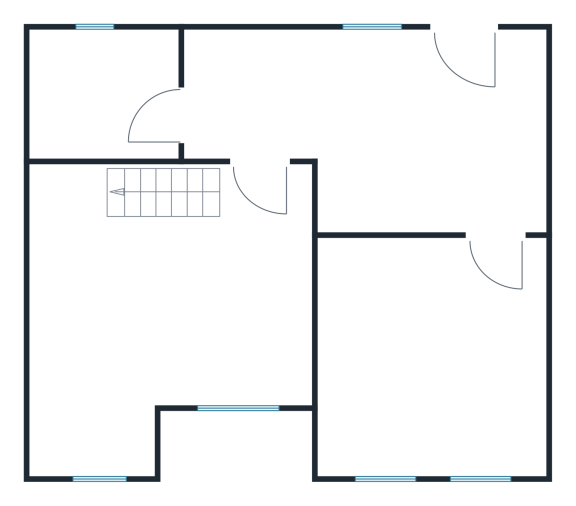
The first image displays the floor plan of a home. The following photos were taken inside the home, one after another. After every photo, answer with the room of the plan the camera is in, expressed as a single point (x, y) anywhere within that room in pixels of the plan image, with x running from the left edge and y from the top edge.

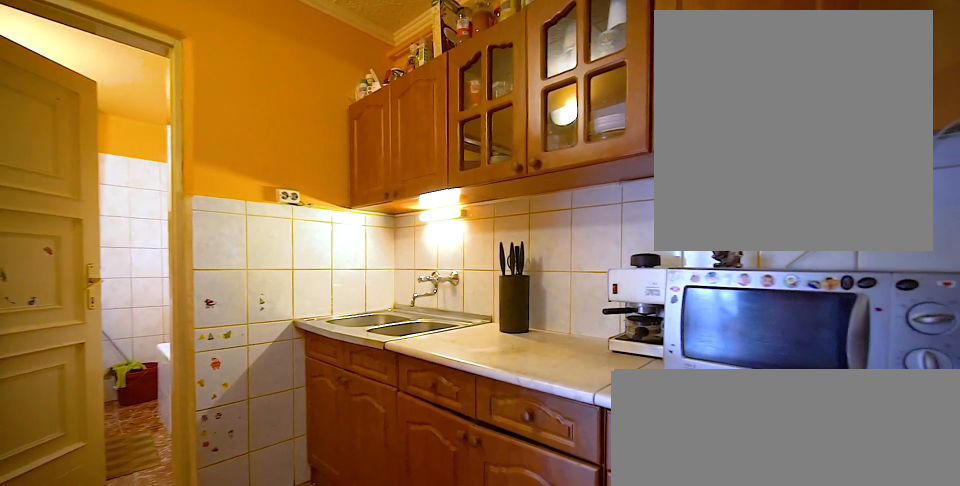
(392, 130)
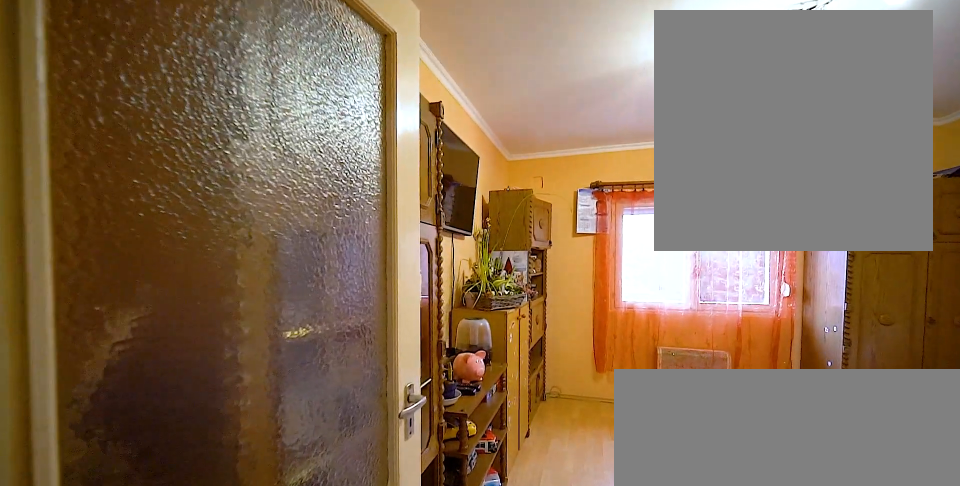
(439, 356)
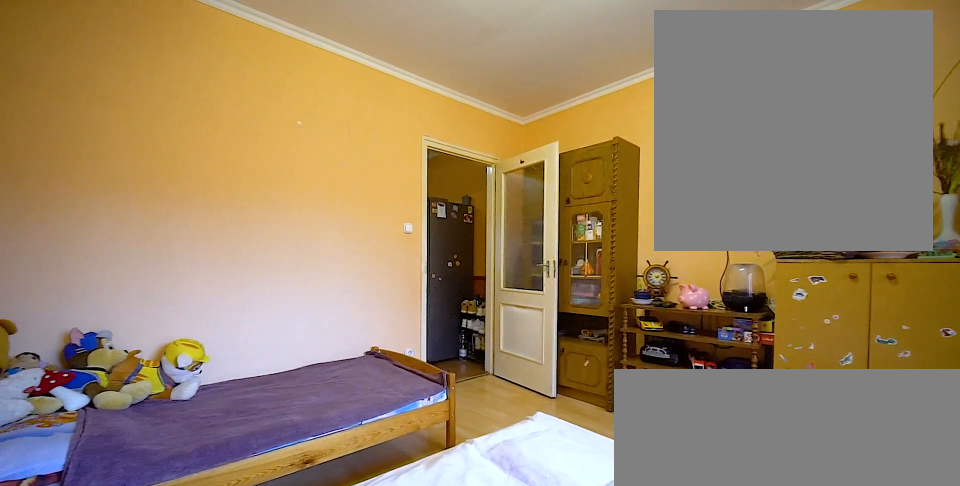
(437, 358)
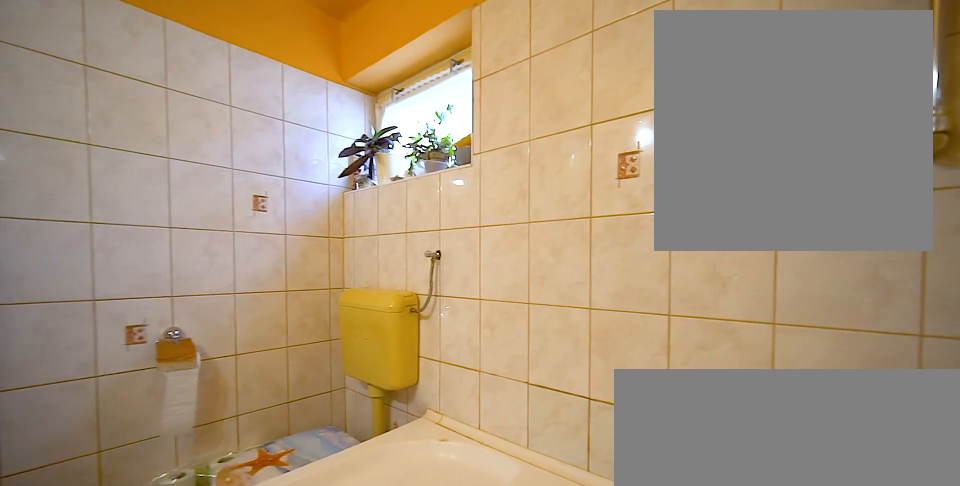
(104, 98)
